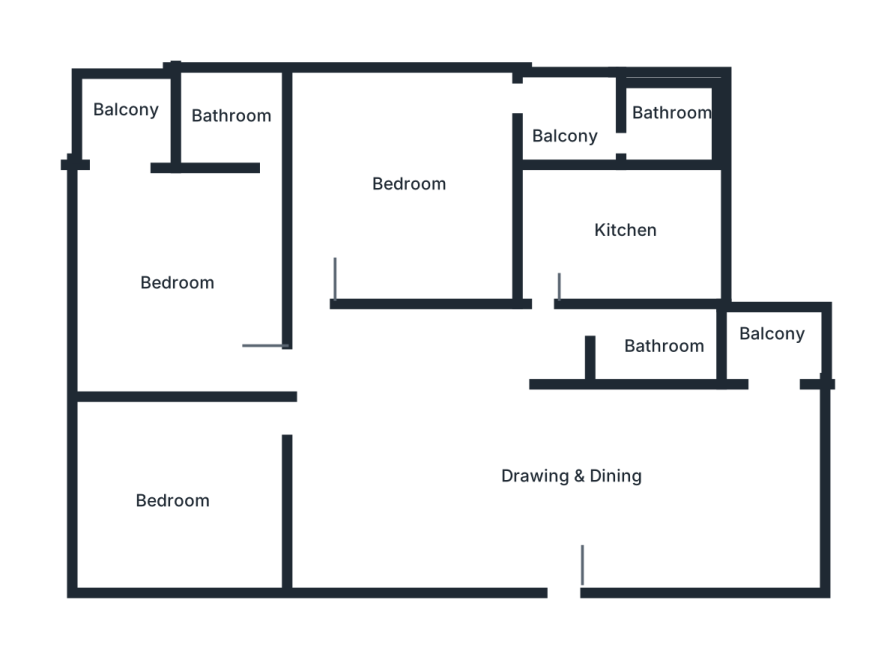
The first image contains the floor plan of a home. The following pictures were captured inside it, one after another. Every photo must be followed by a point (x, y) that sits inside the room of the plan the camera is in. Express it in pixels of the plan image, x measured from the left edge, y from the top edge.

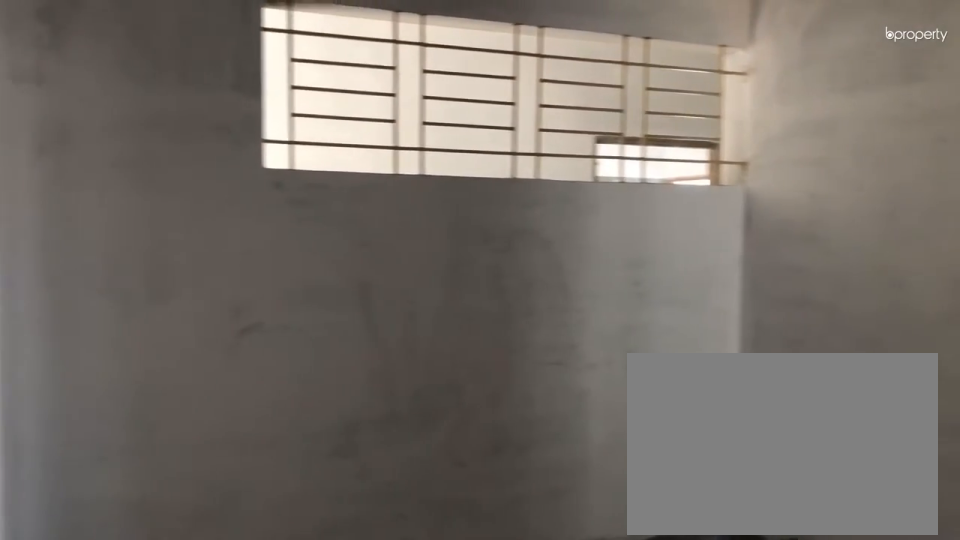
(349, 546)
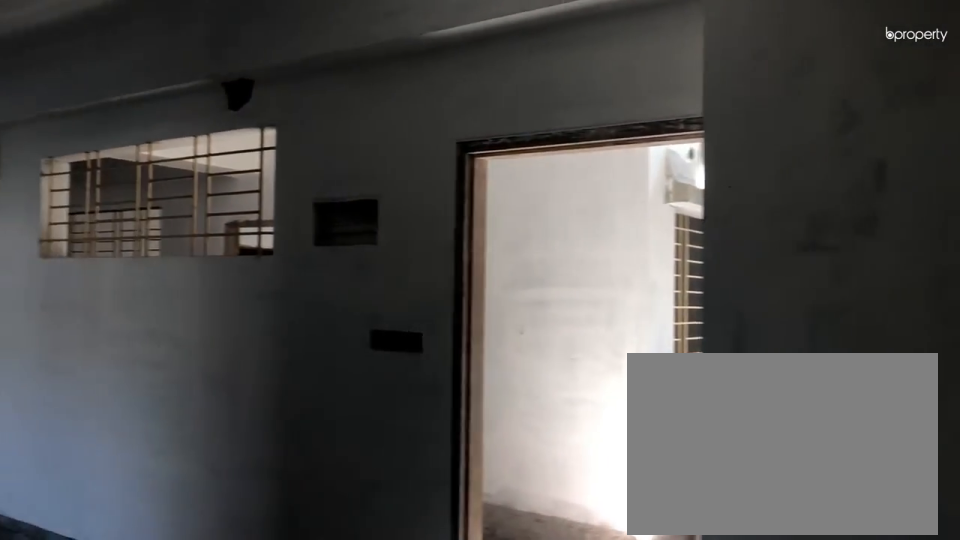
(606, 529)
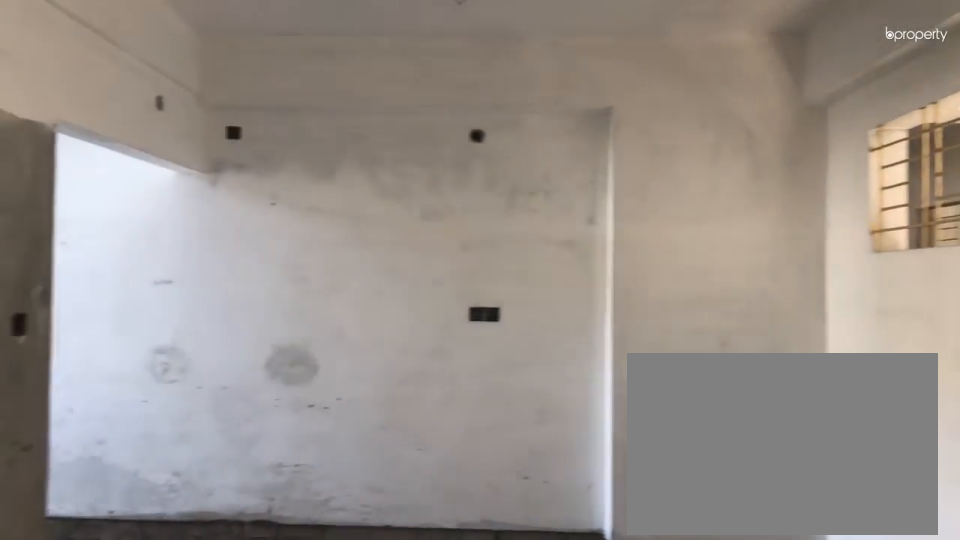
(757, 484)
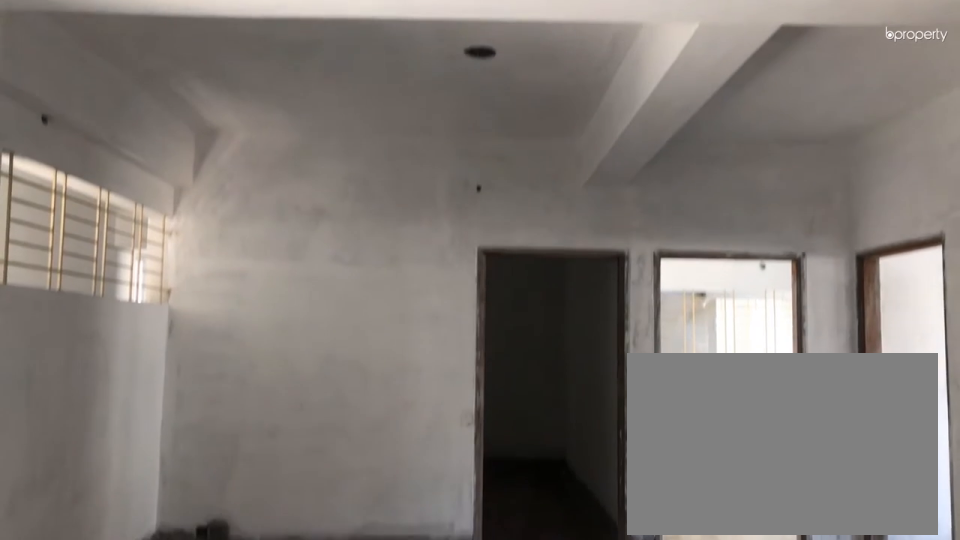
(492, 469)
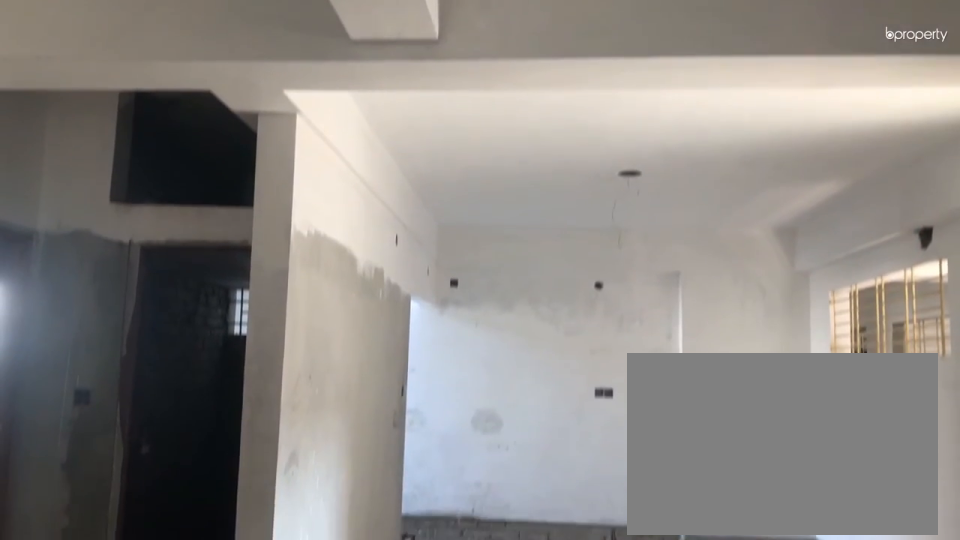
(492, 470)
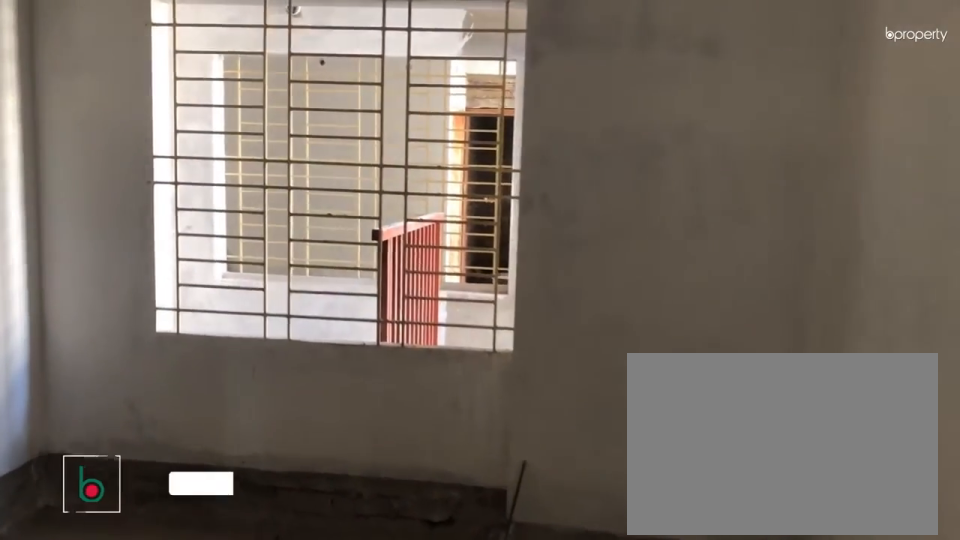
(199, 474)
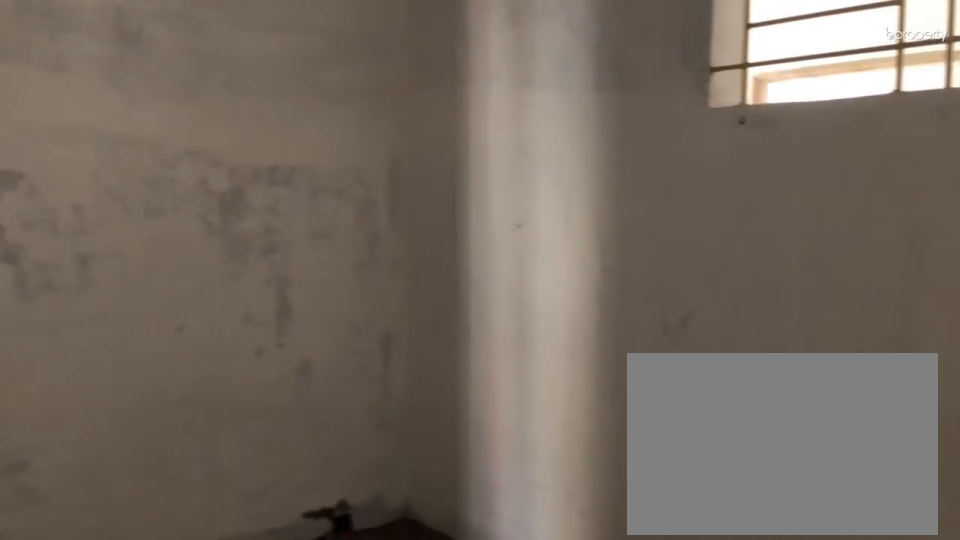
(182, 501)
